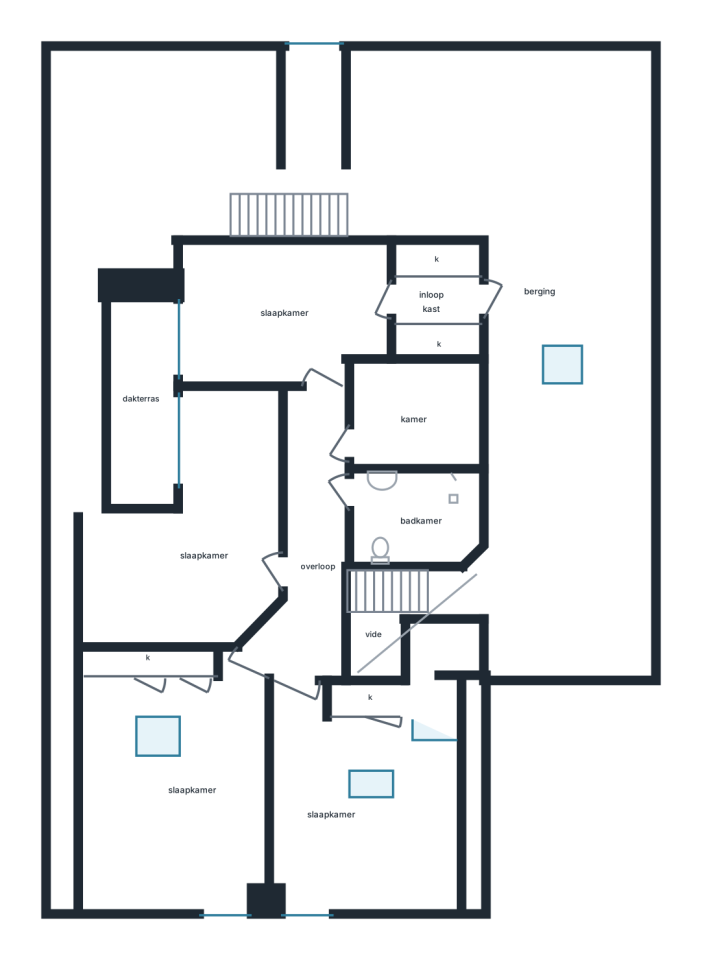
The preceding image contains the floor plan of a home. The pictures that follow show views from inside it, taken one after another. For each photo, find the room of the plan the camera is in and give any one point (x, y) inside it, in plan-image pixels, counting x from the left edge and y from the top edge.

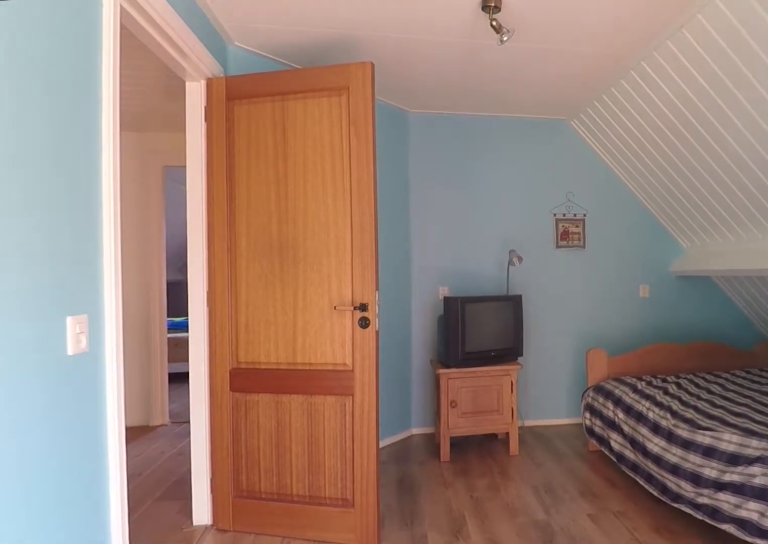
(214, 526)
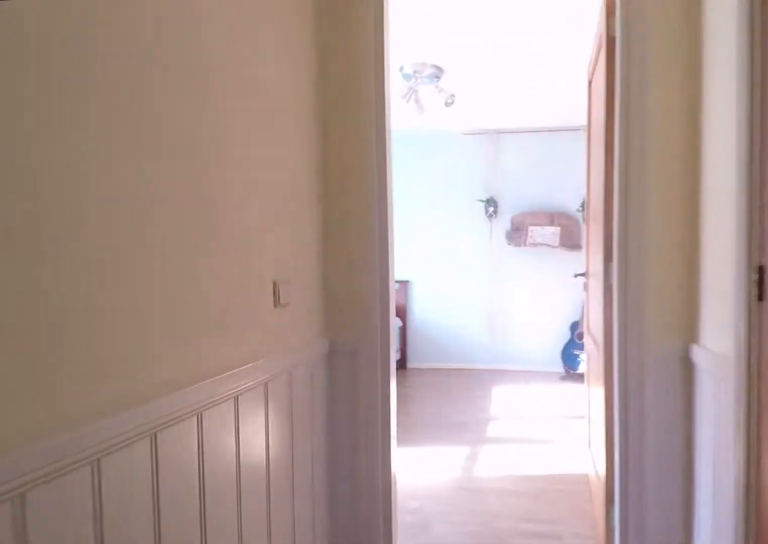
(311, 545)
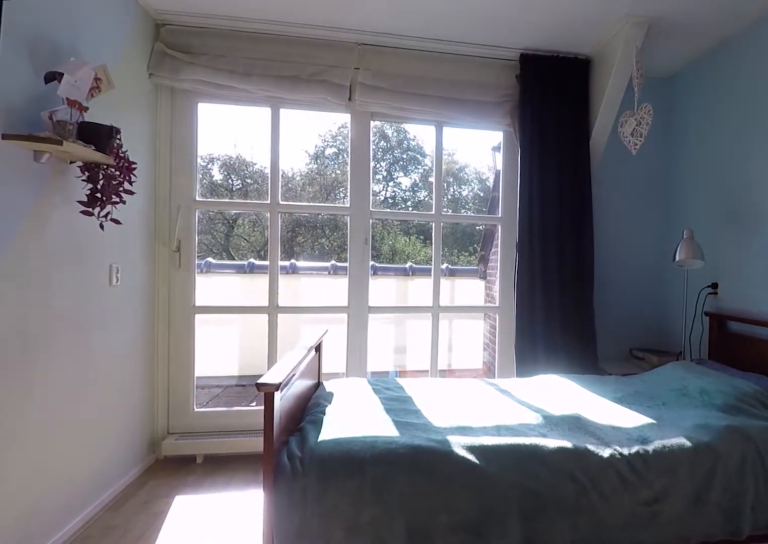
(282, 312)
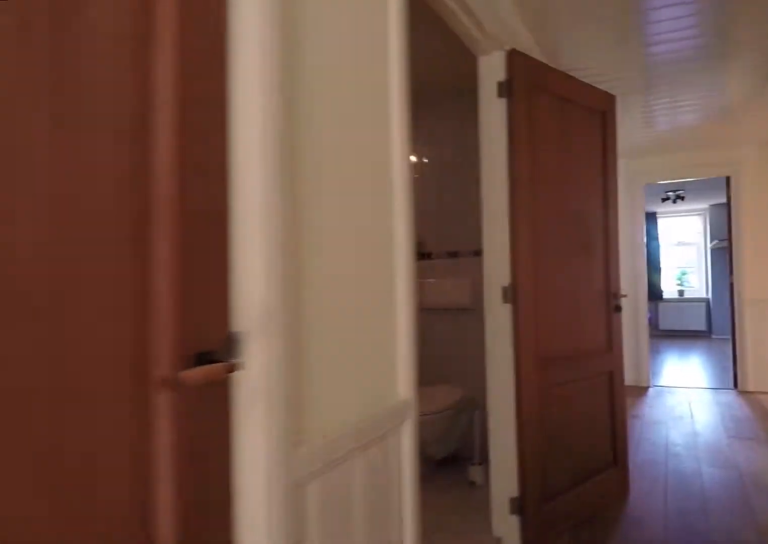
(311, 545)
